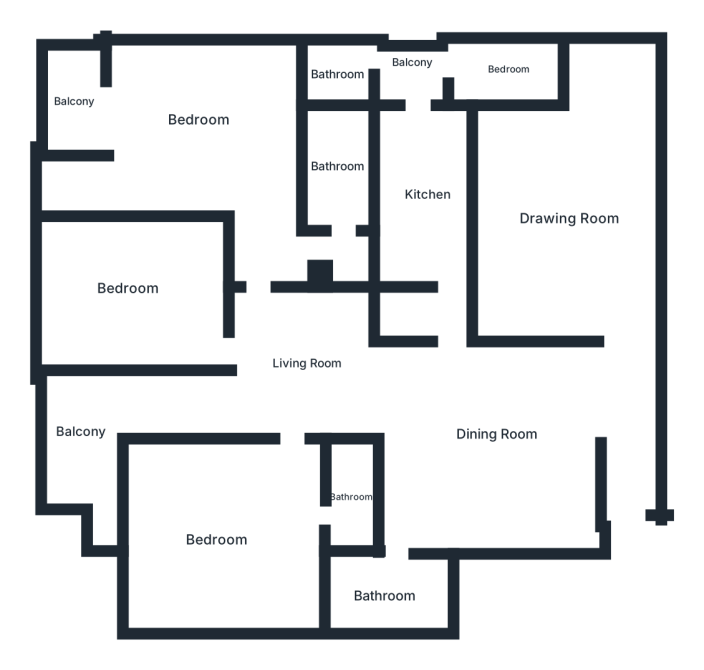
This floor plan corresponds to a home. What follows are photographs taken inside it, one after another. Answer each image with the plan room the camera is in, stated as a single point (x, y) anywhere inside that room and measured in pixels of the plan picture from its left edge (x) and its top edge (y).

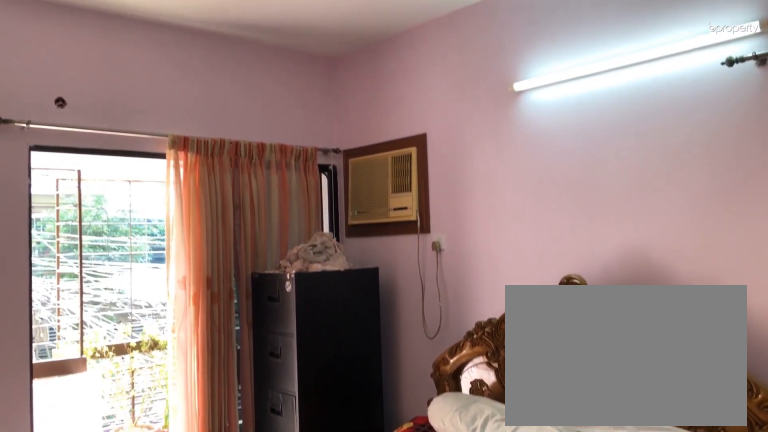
(196, 115)
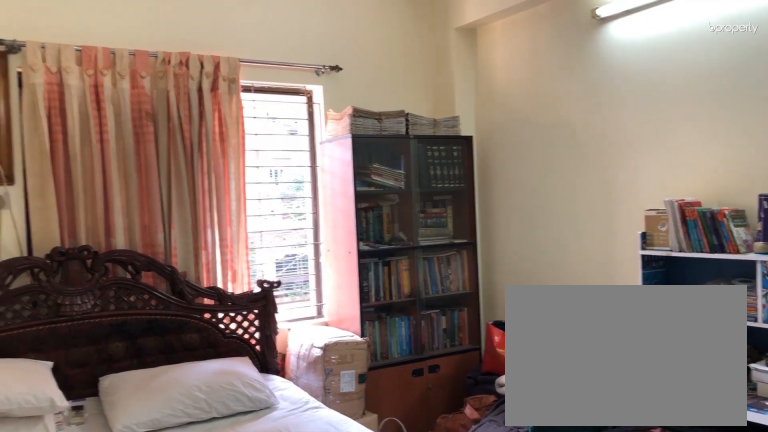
(130, 290)
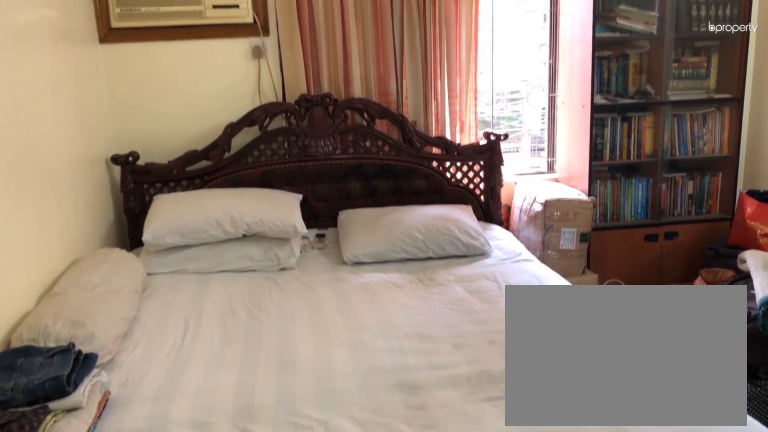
(130, 291)
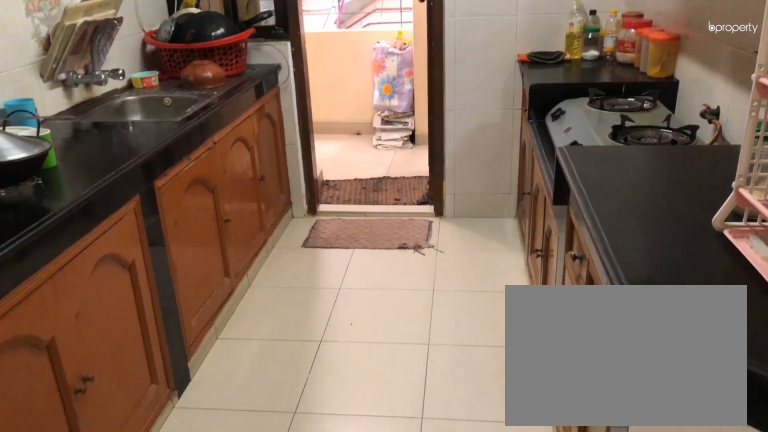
(425, 197)
